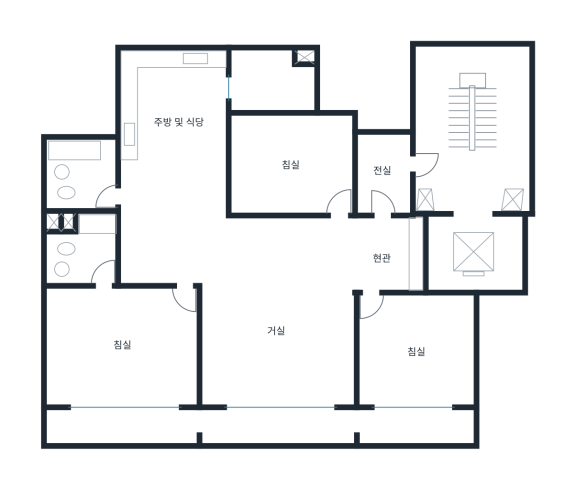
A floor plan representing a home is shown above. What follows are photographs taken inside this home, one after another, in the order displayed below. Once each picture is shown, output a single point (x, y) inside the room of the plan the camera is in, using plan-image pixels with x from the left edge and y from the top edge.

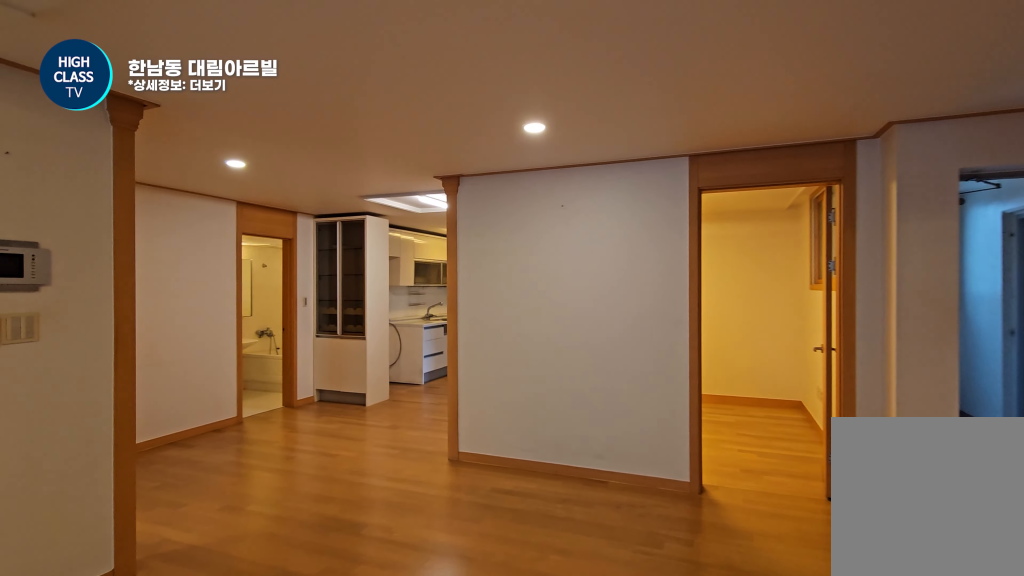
(276, 310)
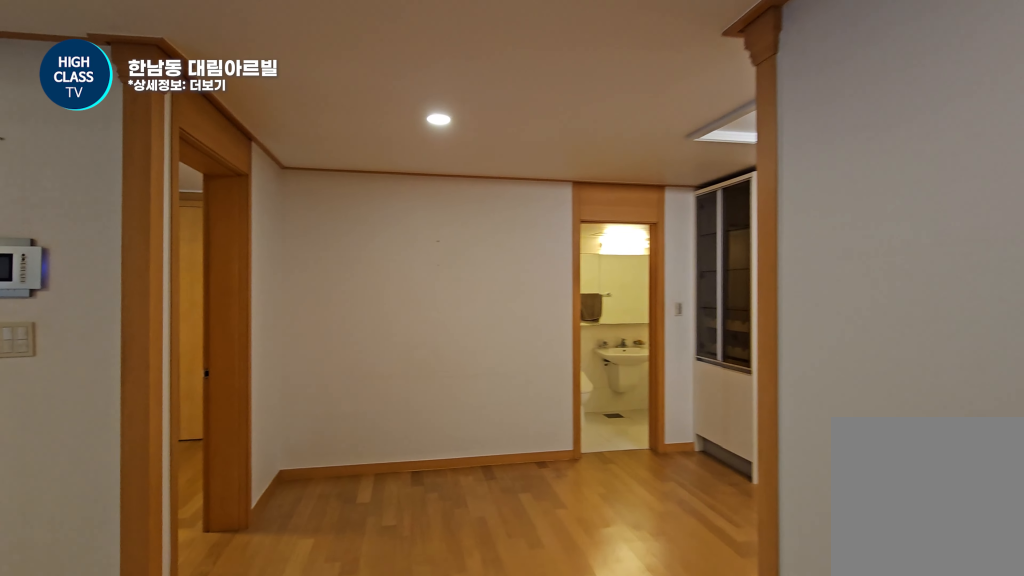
(276, 310)
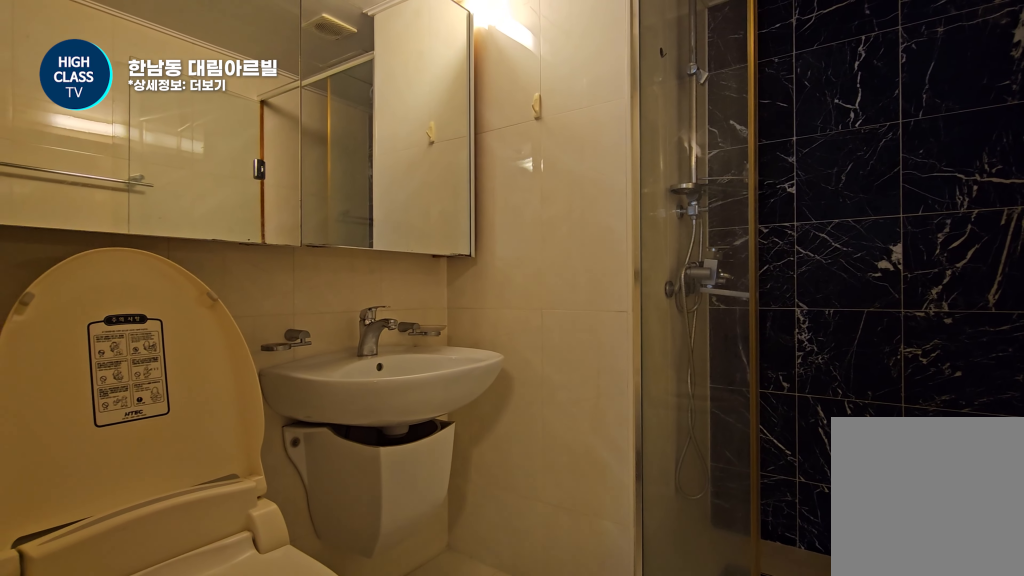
(84, 246)
